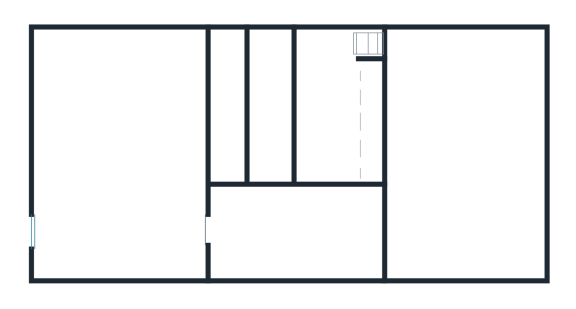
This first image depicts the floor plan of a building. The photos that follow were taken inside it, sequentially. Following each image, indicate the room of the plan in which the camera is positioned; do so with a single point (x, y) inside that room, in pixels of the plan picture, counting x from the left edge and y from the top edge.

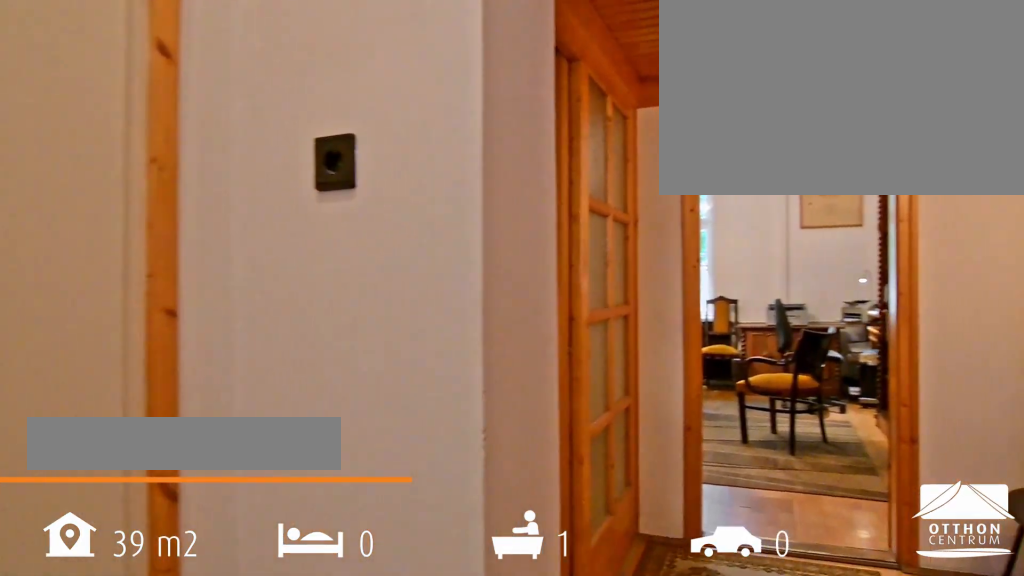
(296, 236)
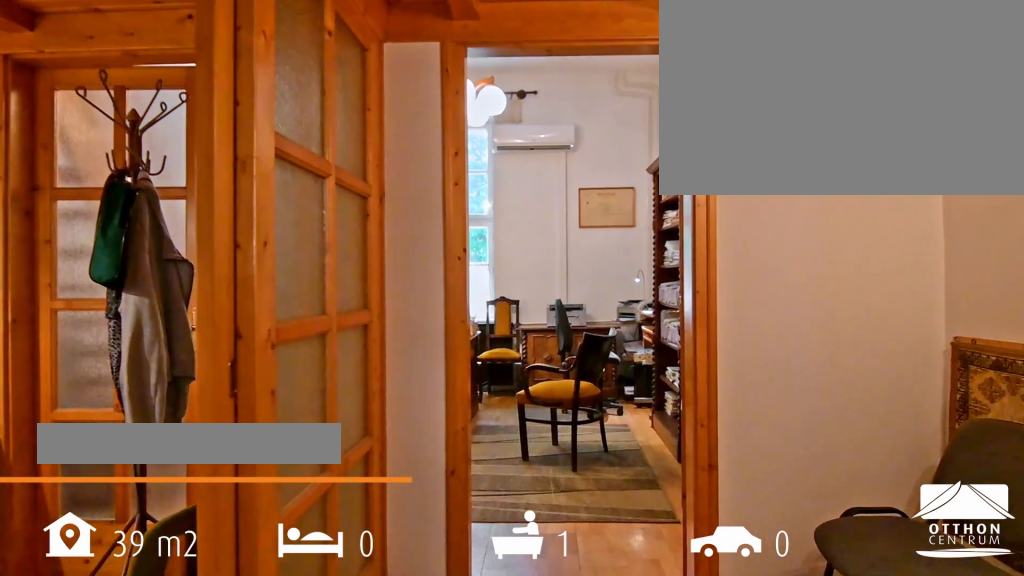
(296, 236)
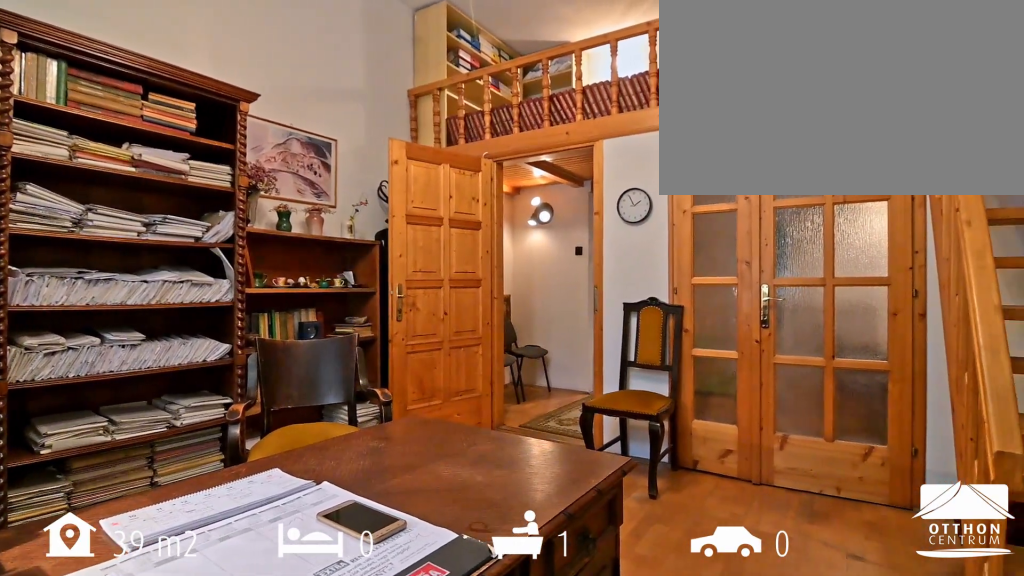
(468, 149)
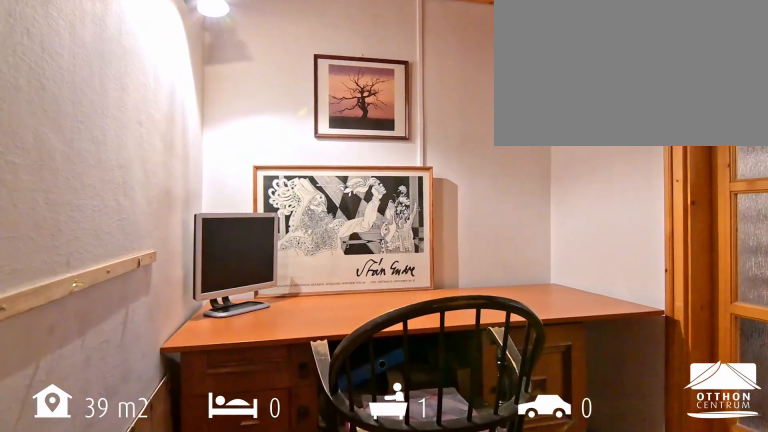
(332, 114)
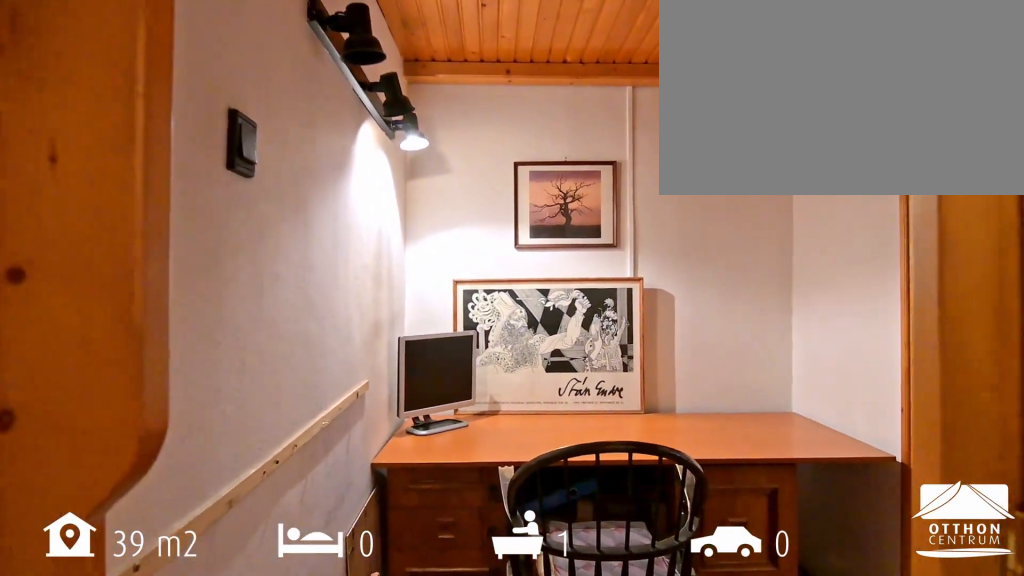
(332, 114)
